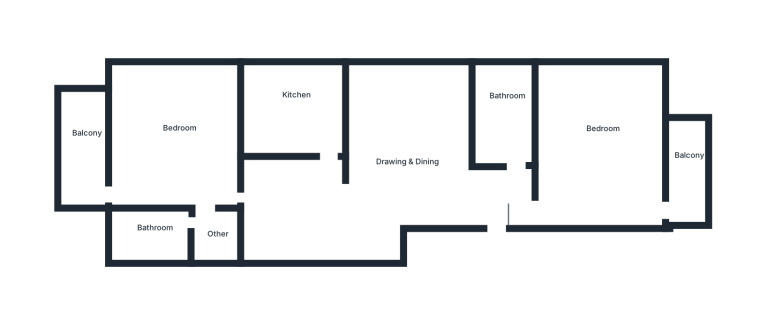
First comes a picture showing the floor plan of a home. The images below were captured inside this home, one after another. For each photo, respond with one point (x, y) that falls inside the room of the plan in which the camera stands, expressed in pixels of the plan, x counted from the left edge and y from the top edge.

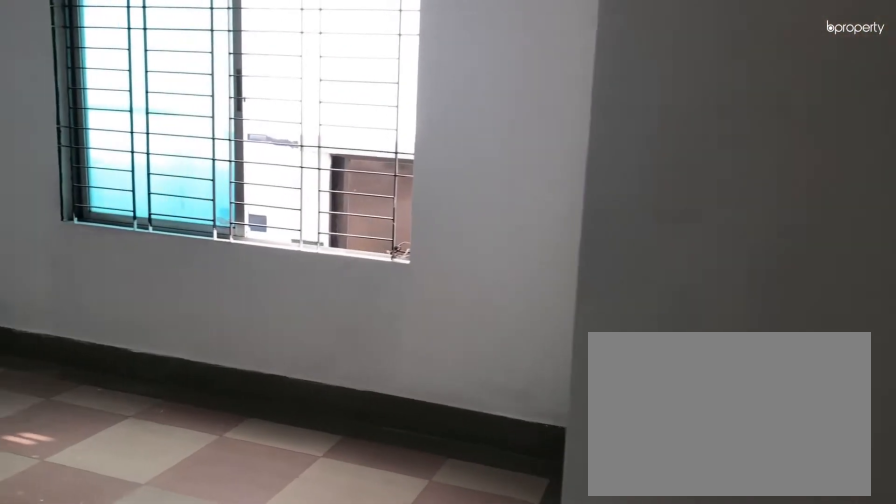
(491, 196)
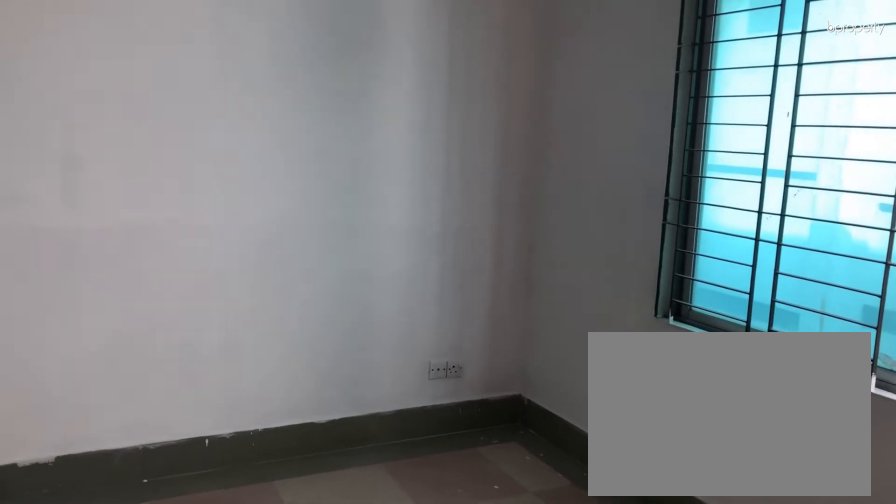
(401, 151)
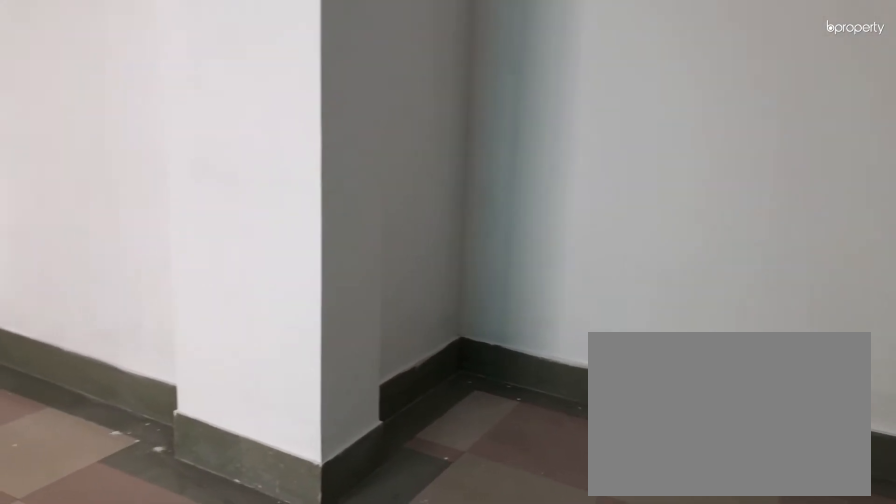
(401, 151)
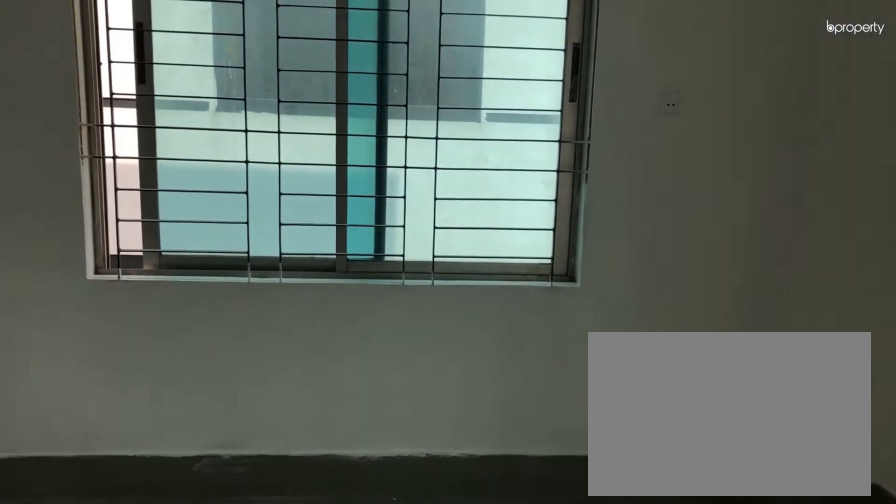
(606, 140)
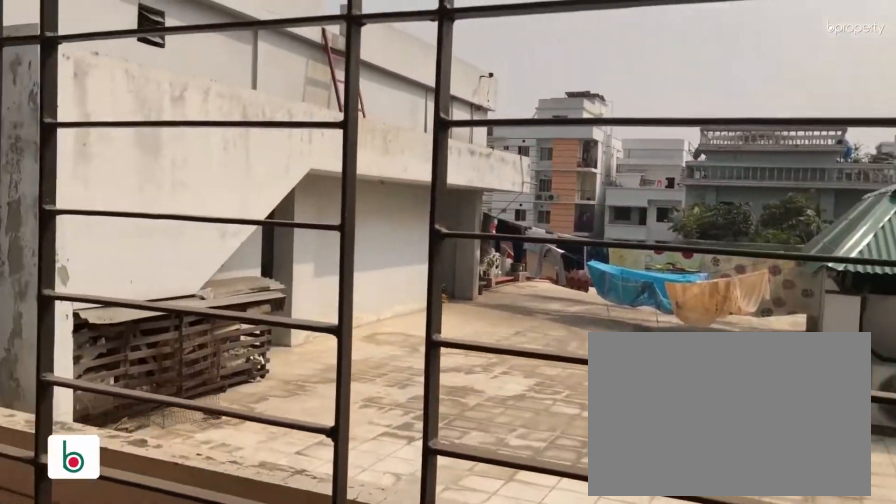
(690, 160)
